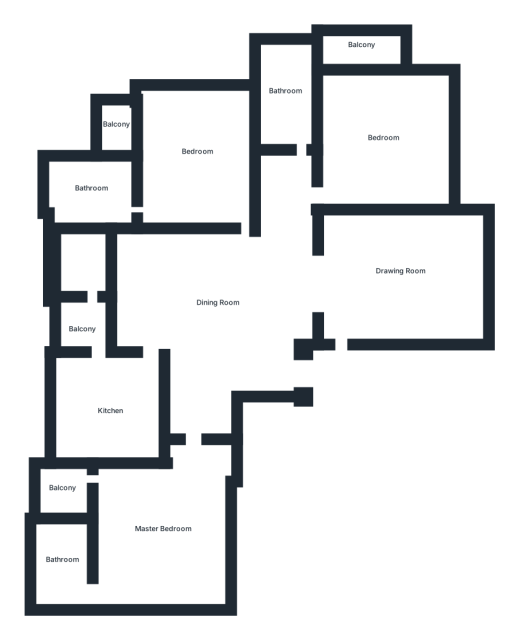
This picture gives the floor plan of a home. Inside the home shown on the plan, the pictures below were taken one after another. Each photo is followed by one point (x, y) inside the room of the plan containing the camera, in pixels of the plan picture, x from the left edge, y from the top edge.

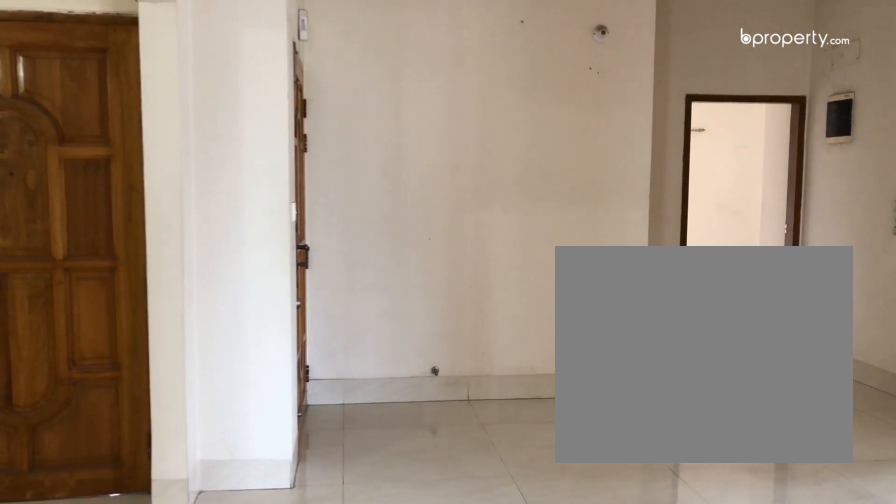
(223, 303)
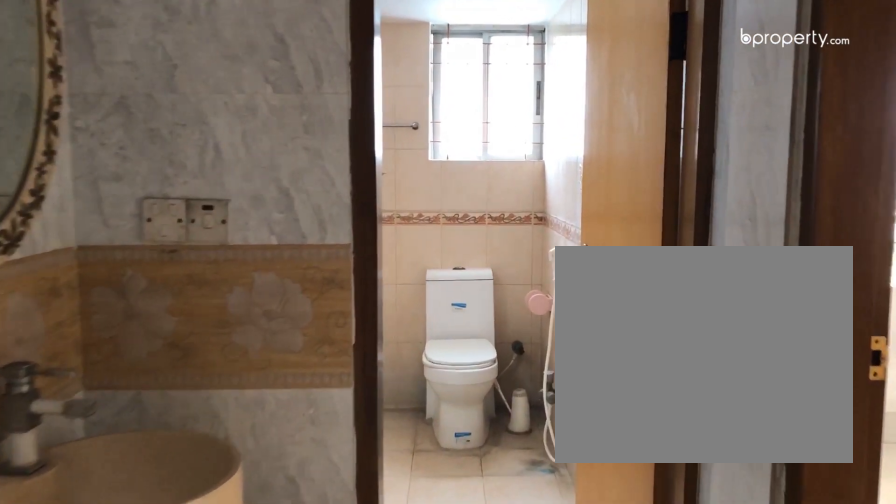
(290, 98)
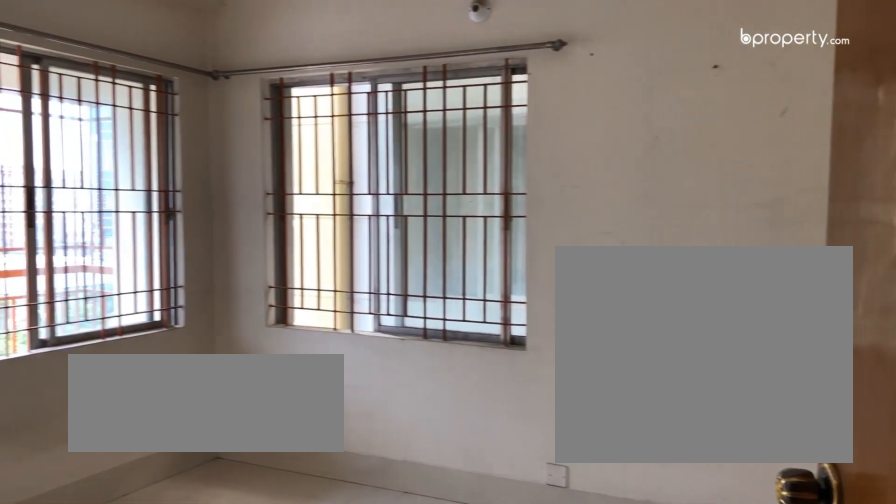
(383, 141)
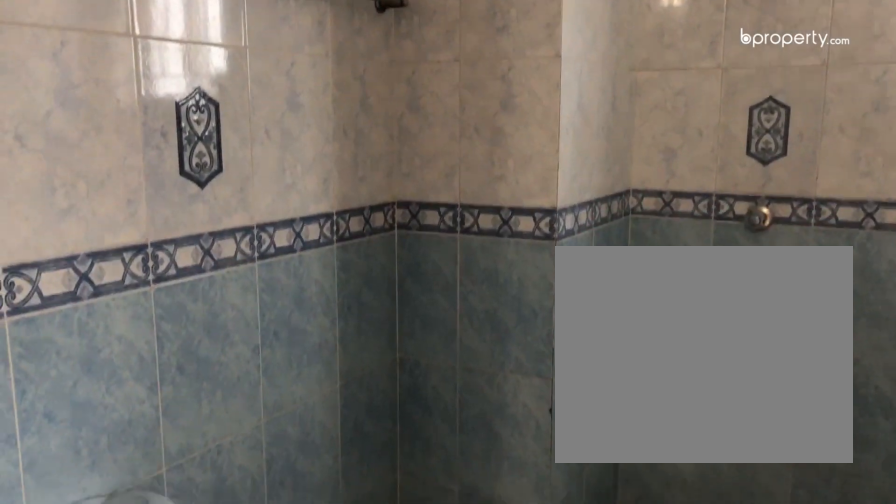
(91, 194)
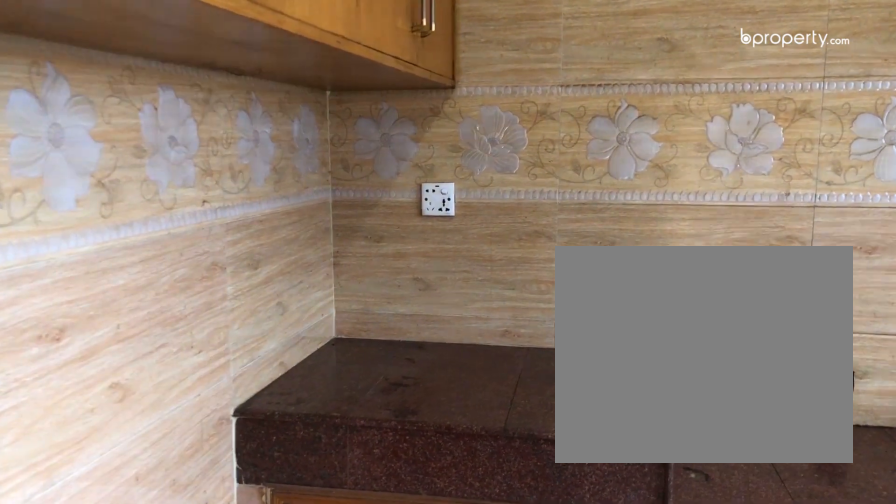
(107, 414)
